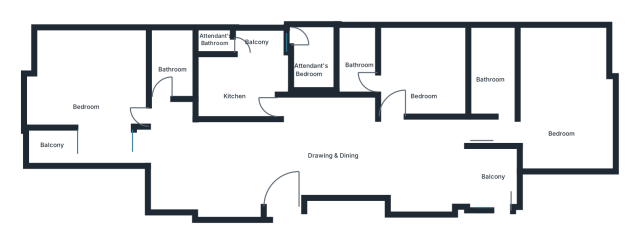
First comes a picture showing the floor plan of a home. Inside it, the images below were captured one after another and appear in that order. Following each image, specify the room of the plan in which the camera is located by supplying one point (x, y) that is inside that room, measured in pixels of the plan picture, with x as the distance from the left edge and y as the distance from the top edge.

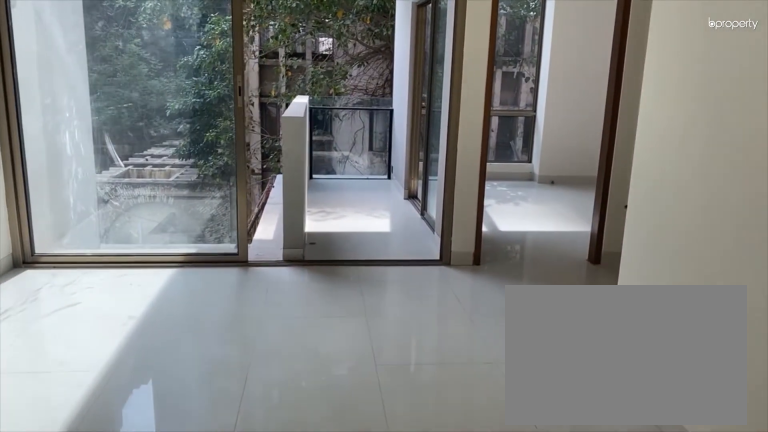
(237, 167)
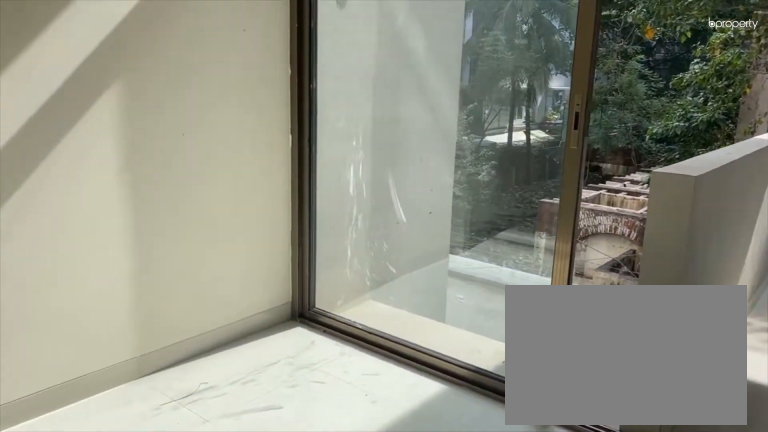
(190, 160)
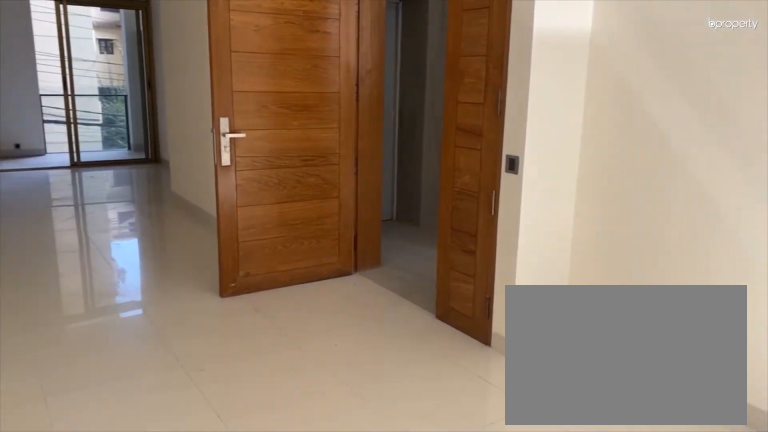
(190, 160)
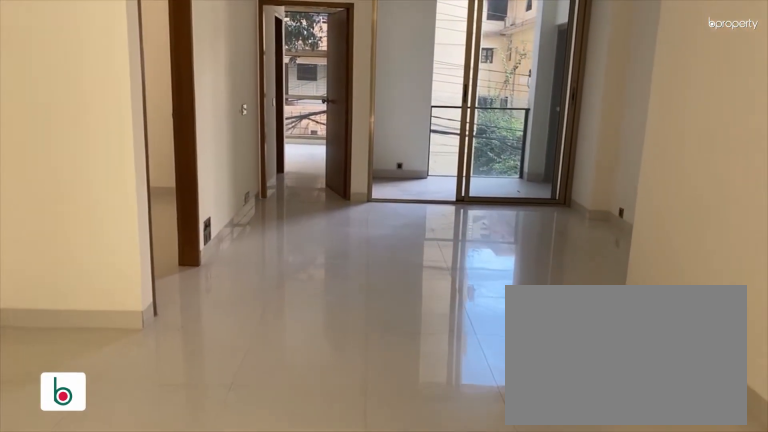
(263, 156)
